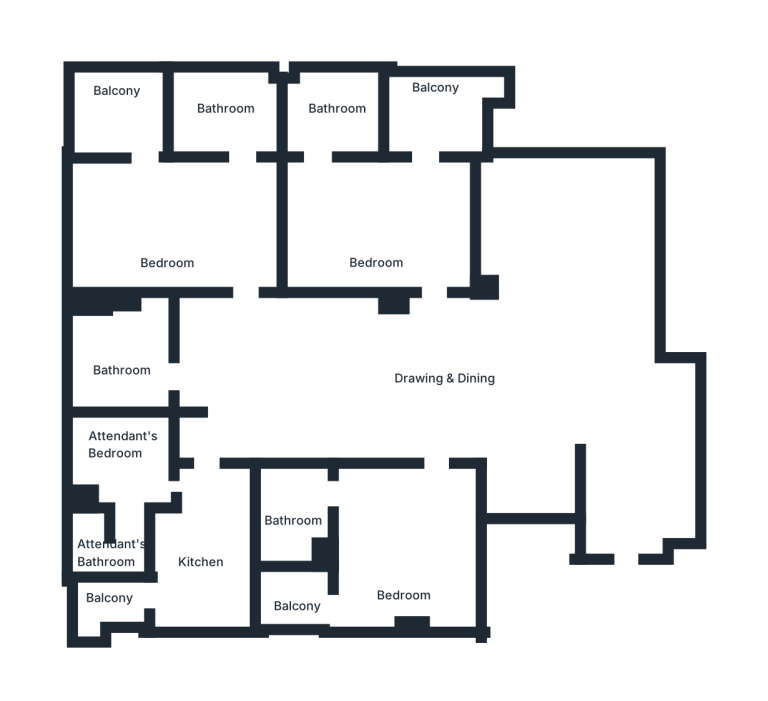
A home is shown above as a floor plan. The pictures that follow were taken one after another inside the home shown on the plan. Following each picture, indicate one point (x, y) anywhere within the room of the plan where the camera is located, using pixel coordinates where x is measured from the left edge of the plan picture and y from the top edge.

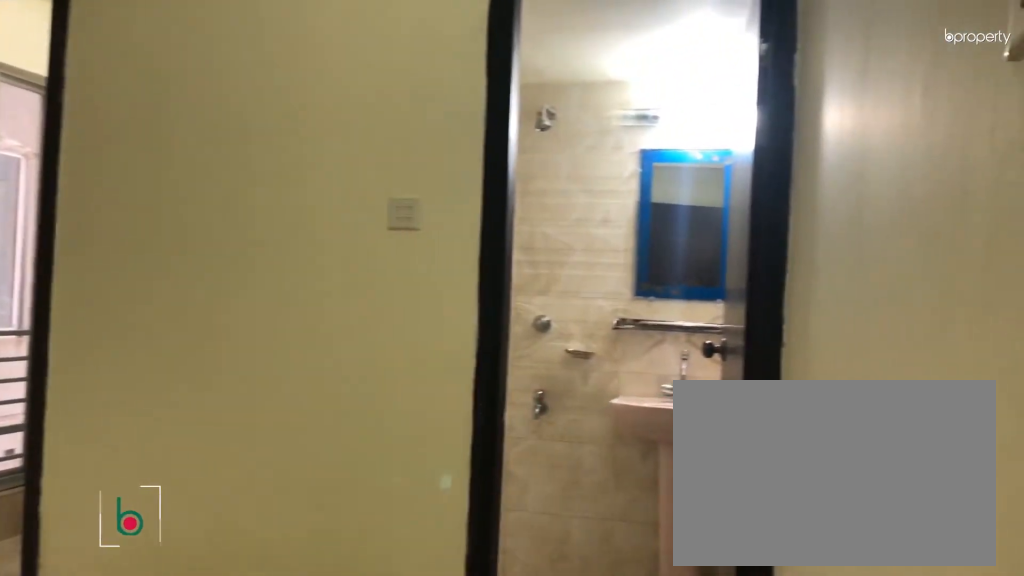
(399, 537)
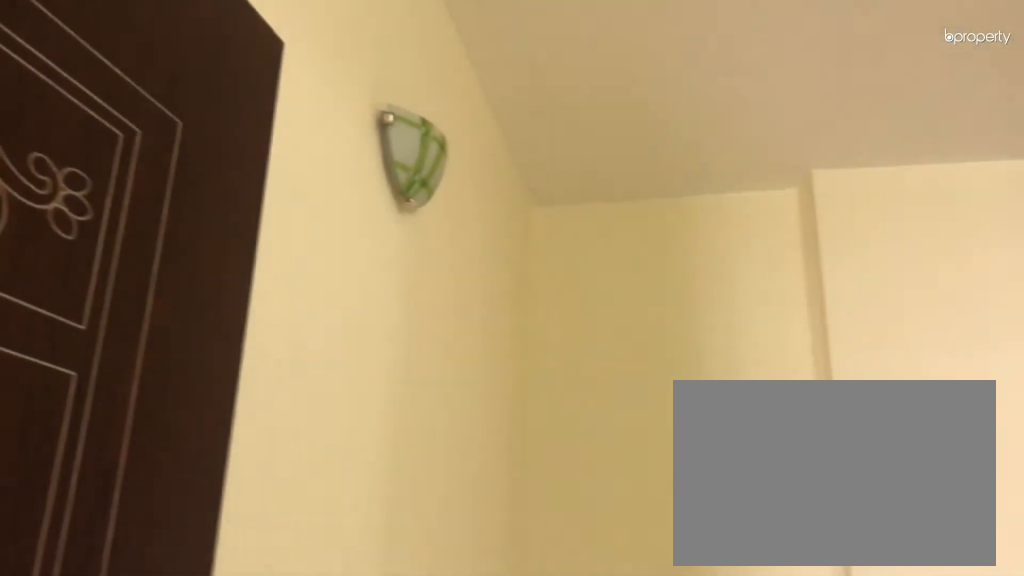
(399, 537)
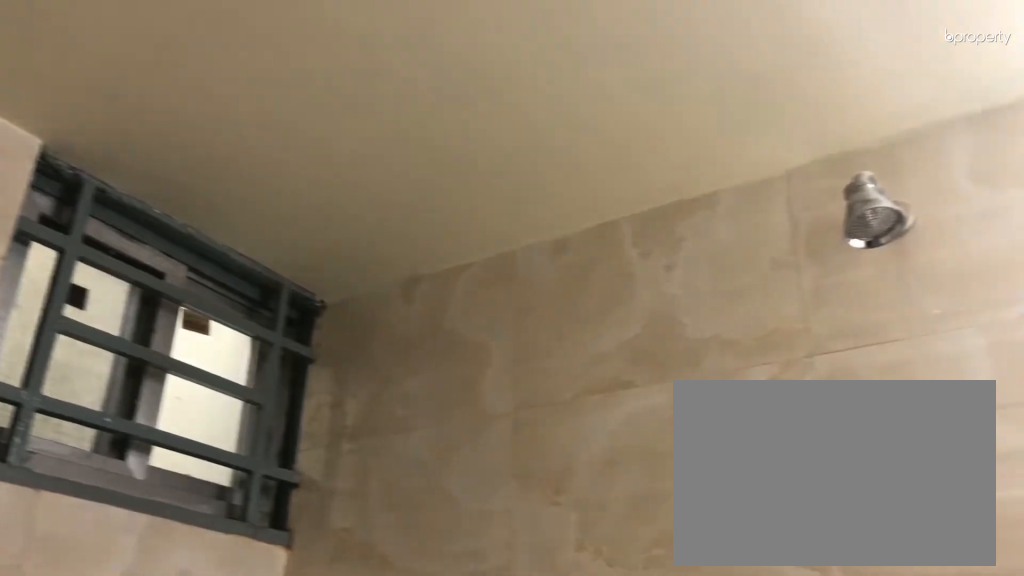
(292, 523)
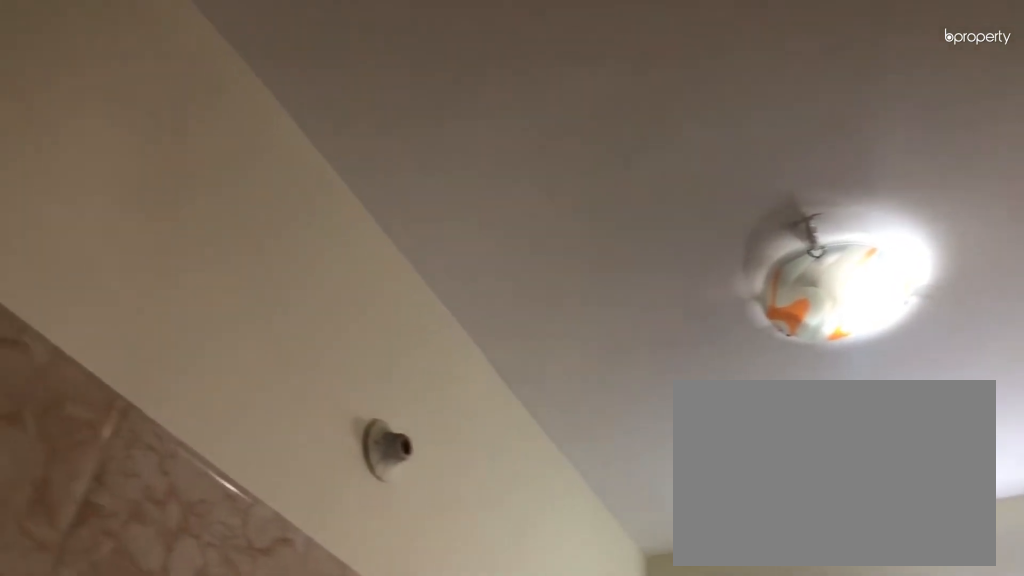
(207, 555)
